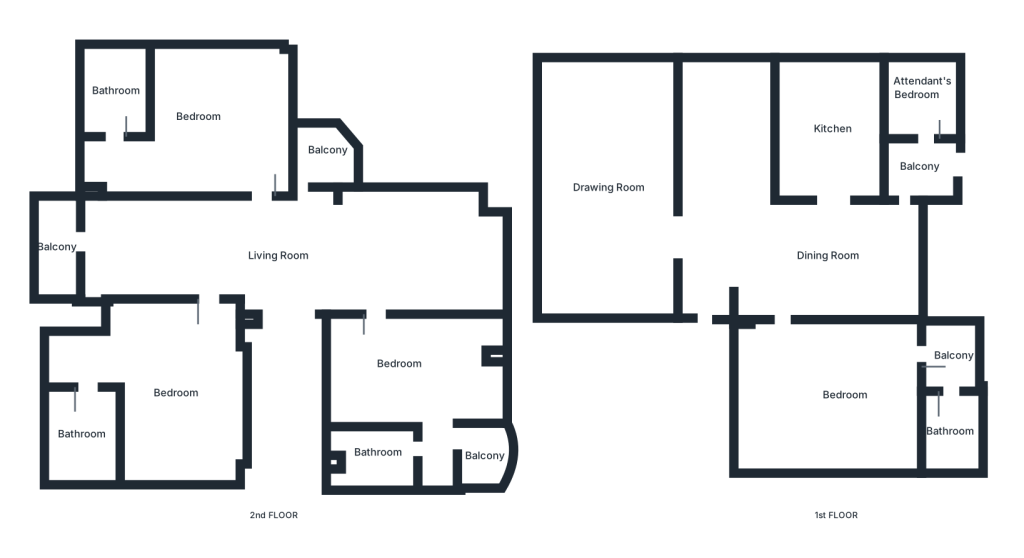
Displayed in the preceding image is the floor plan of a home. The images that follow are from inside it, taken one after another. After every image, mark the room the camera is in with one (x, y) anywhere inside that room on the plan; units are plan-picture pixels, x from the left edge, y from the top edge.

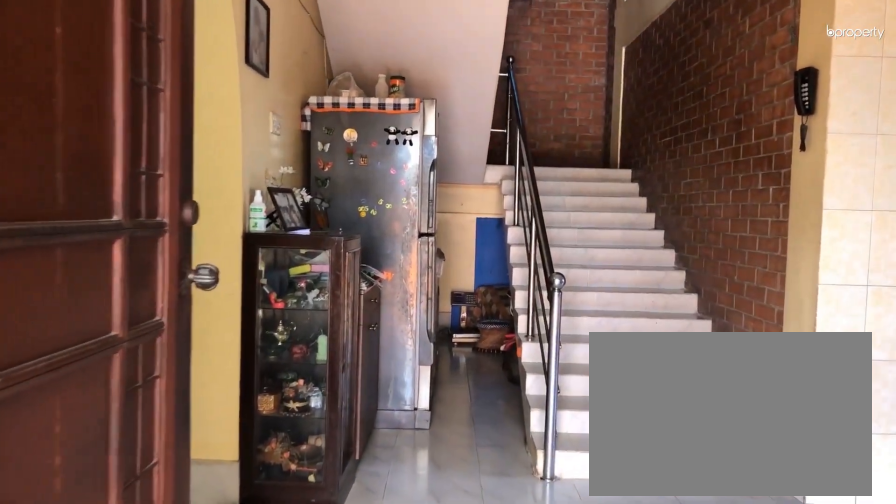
(756, 261)
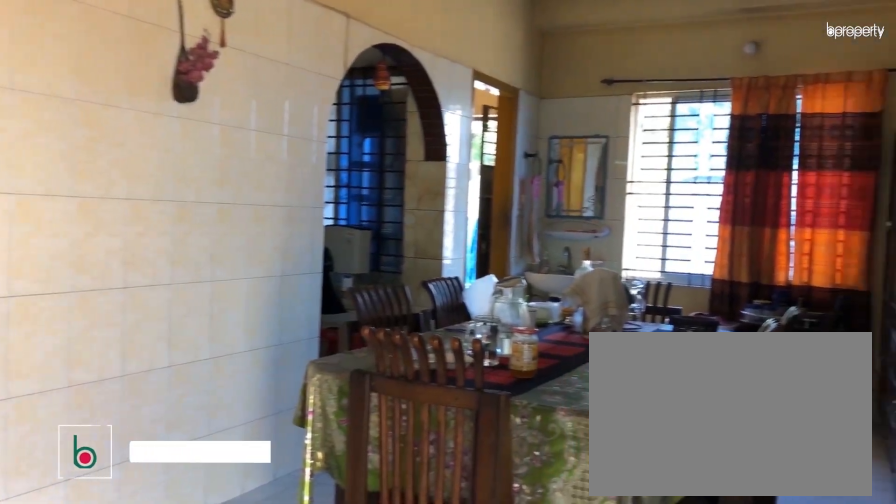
(837, 260)
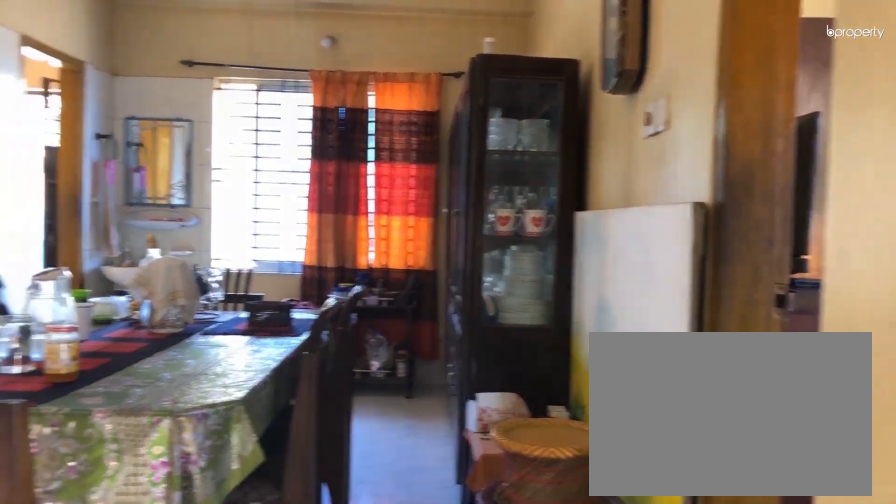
(837, 261)
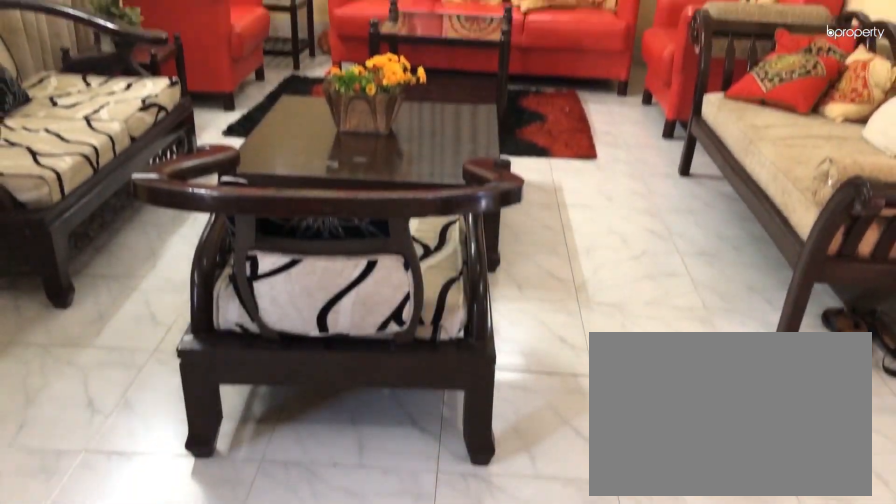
(600, 185)
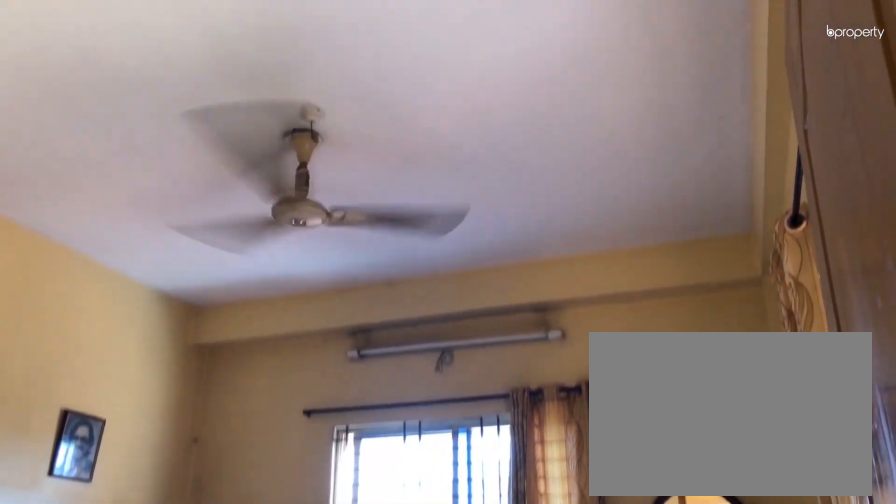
(829, 396)
